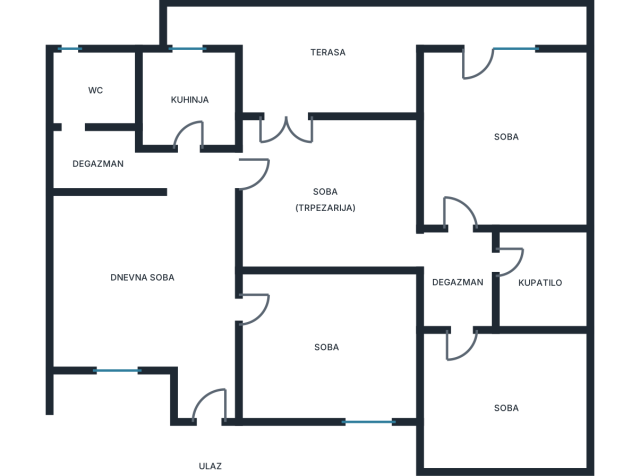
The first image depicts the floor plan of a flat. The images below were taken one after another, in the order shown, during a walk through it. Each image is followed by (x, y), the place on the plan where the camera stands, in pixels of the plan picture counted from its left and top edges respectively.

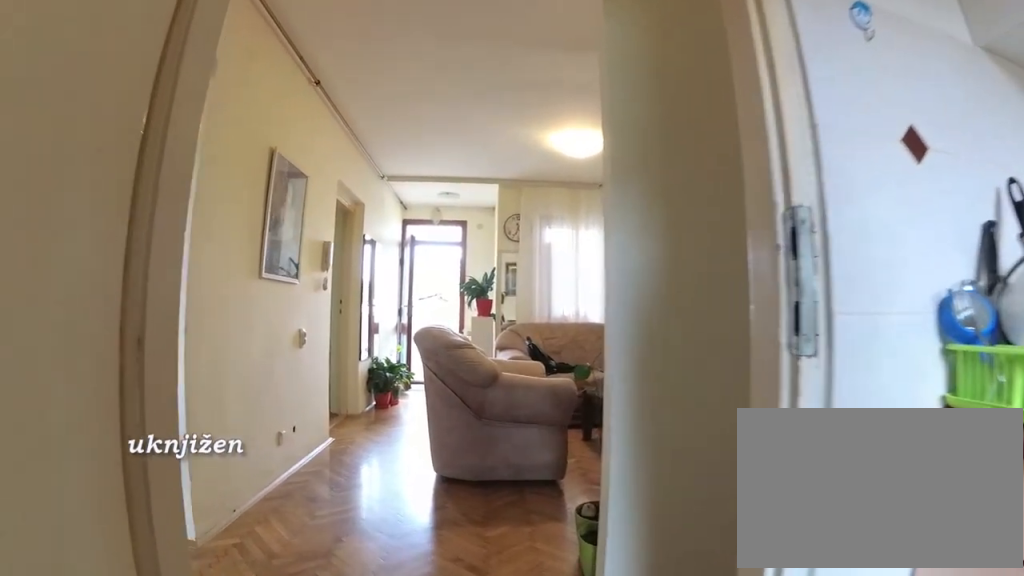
(181, 91)
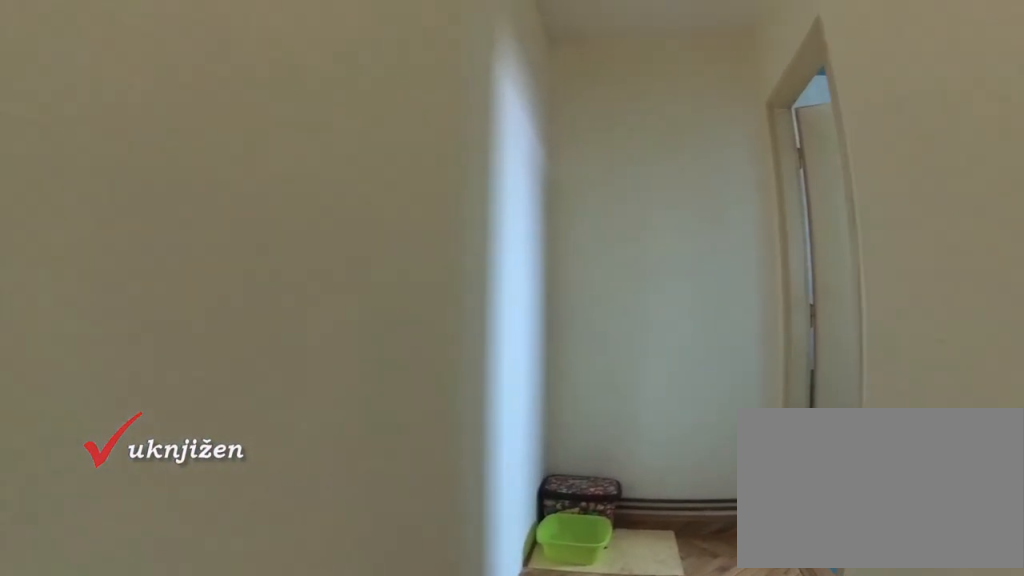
(182, 177)
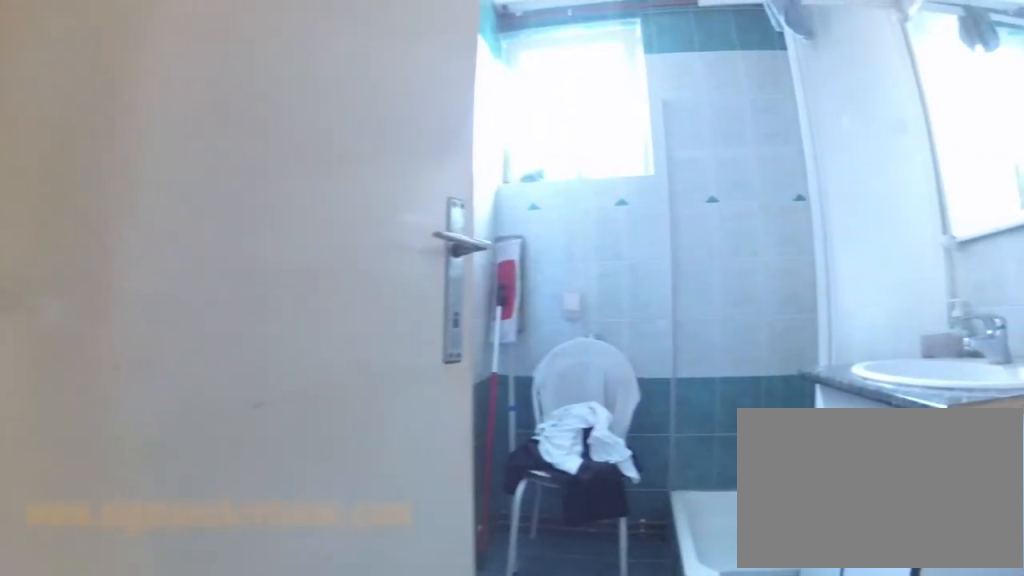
(93, 166)
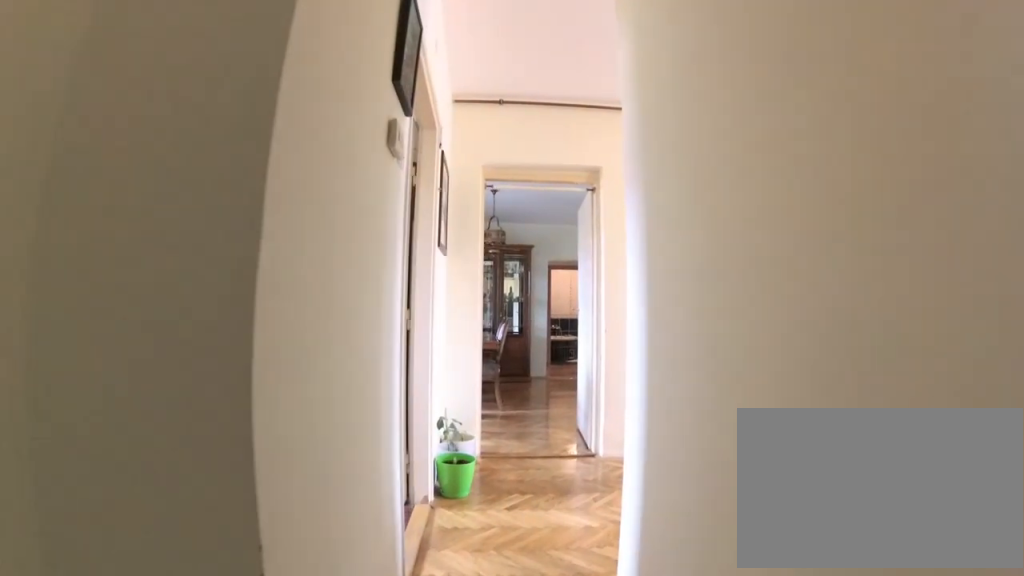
(81, 169)
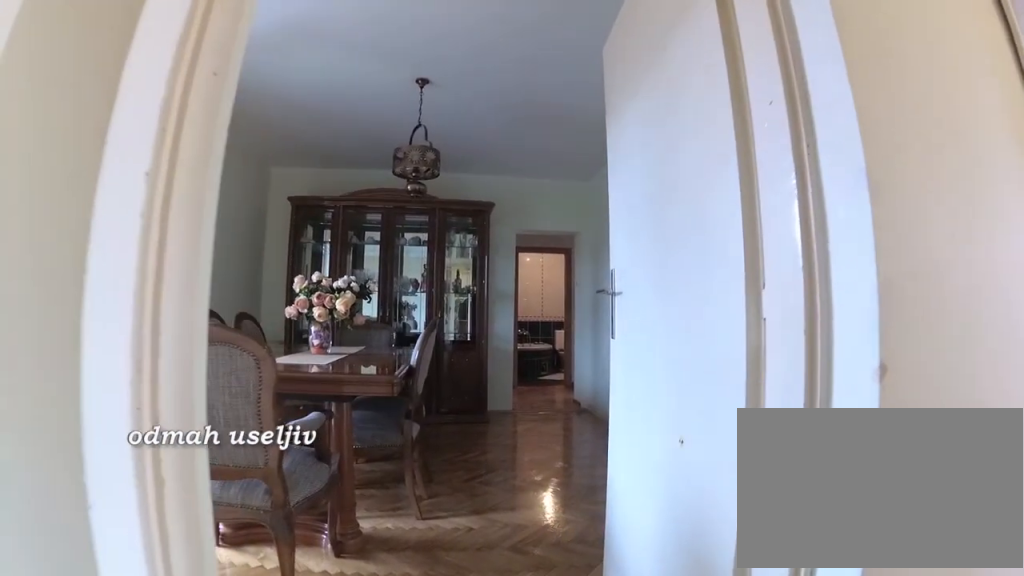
(186, 187)
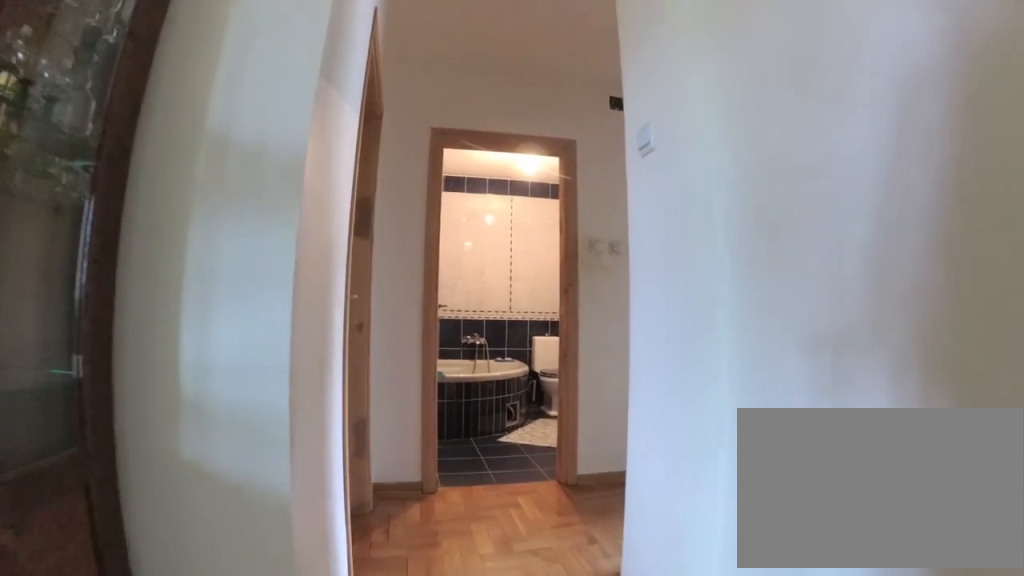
(344, 231)
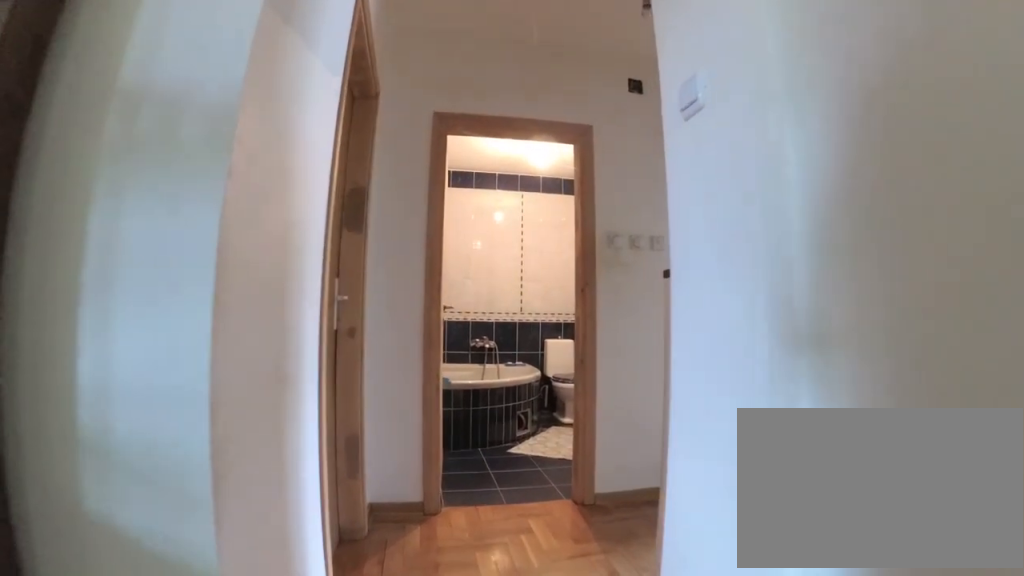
(352, 235)
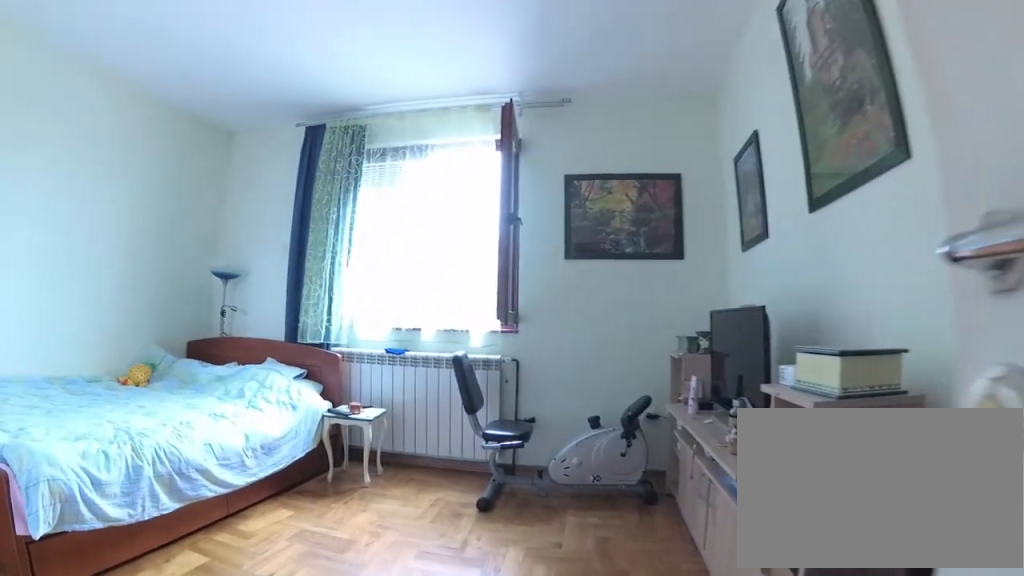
(460, 319)
